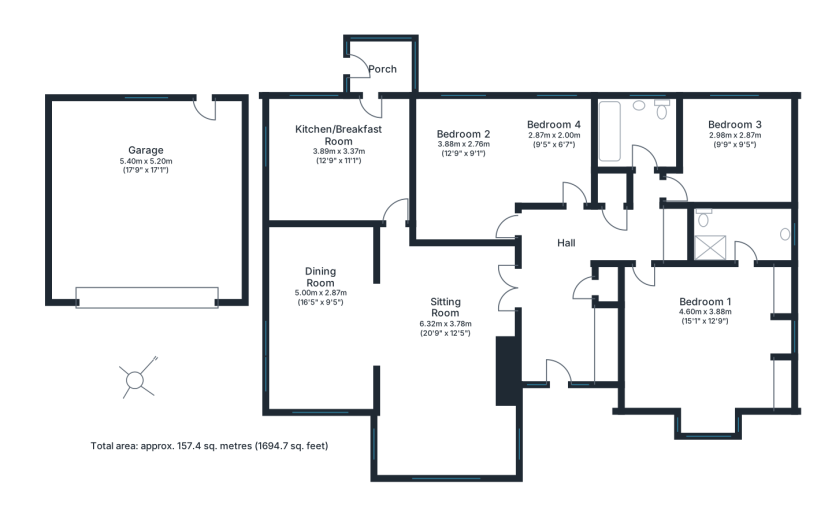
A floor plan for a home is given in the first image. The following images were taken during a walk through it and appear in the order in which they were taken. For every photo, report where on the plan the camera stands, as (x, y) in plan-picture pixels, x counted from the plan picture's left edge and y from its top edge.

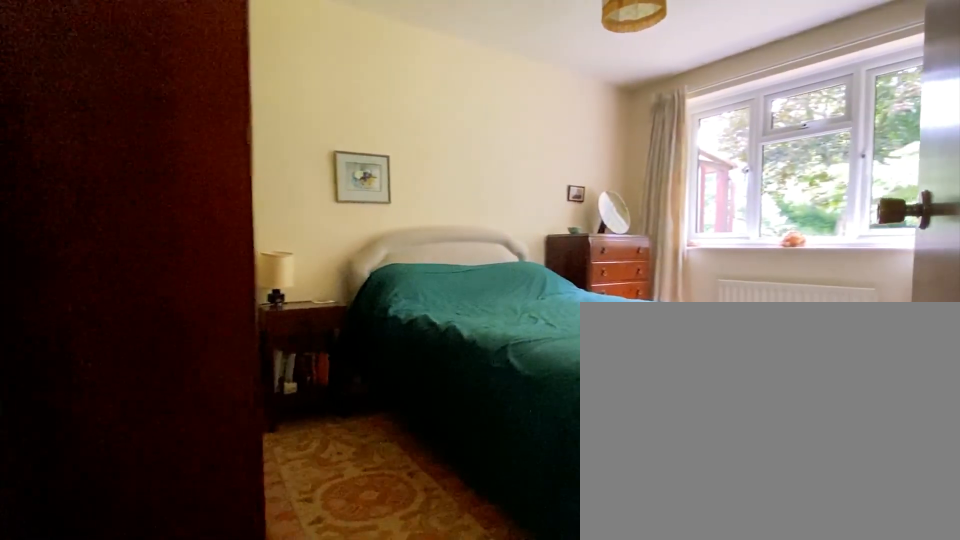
(510, 222)
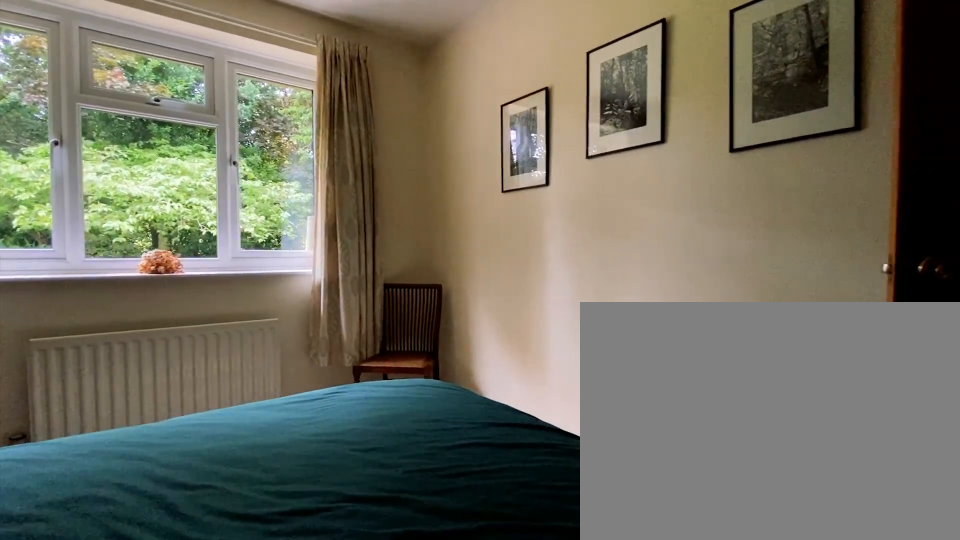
(470, 198)
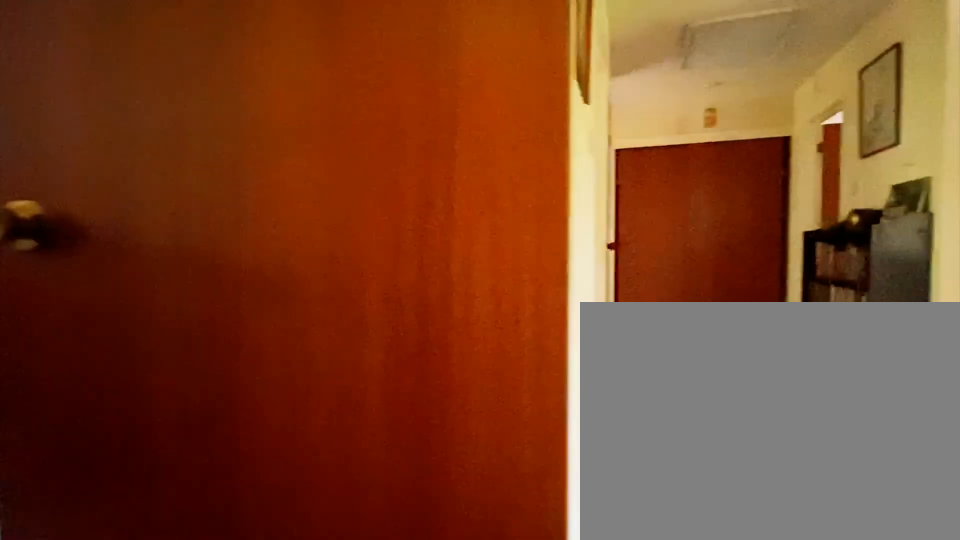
(498, 216)
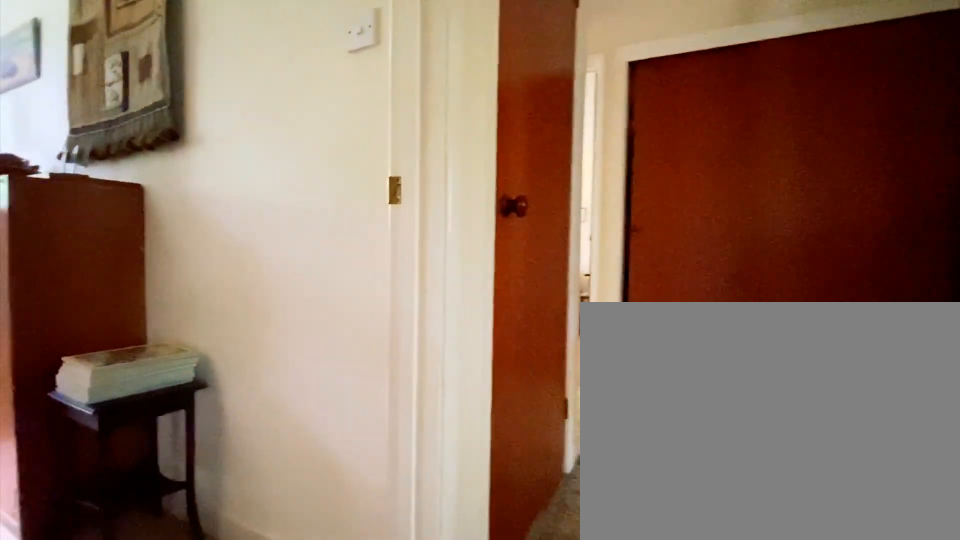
(556, 226)
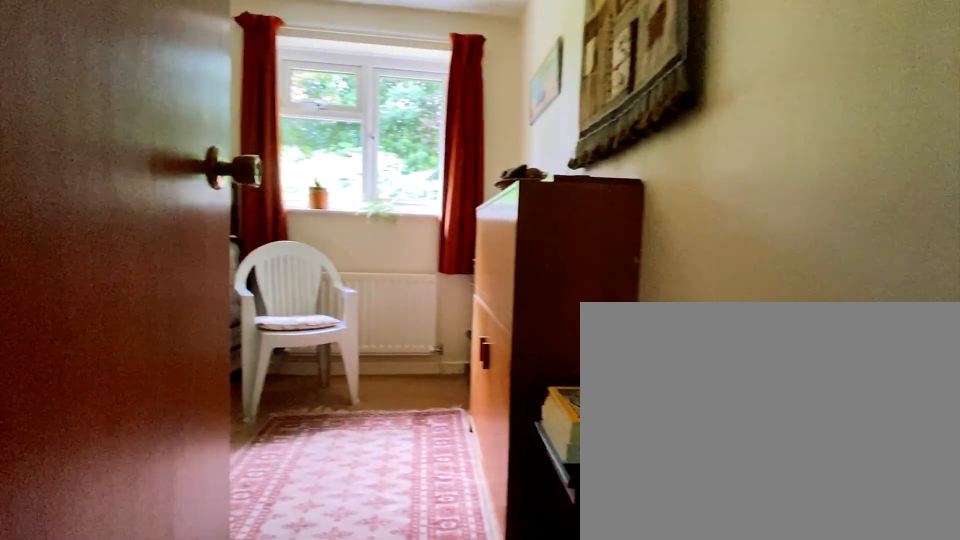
(568, 210)
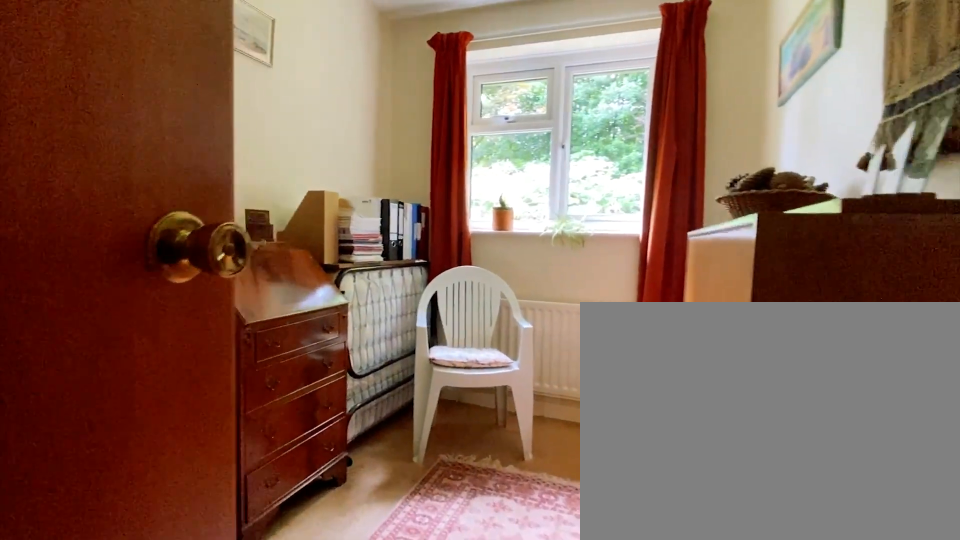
(559, 182)
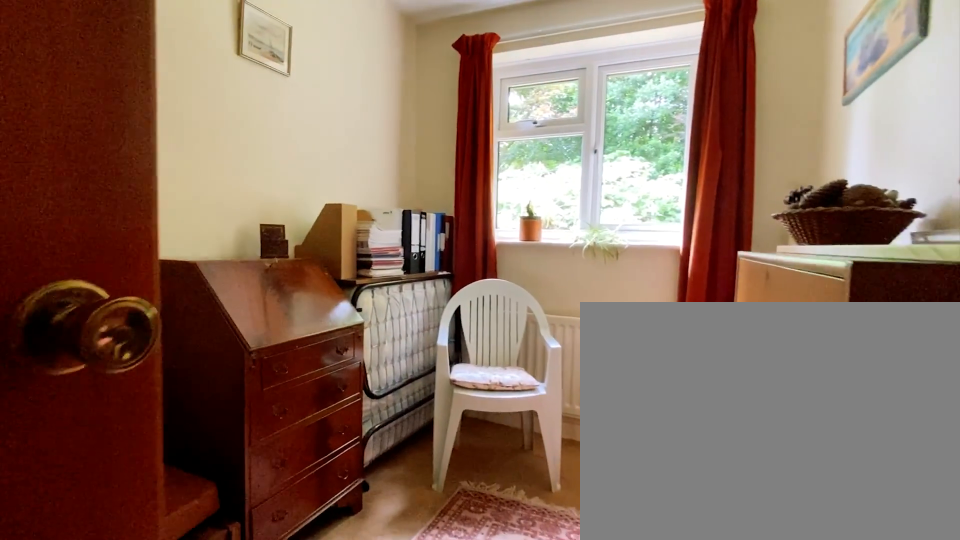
(556, 173)
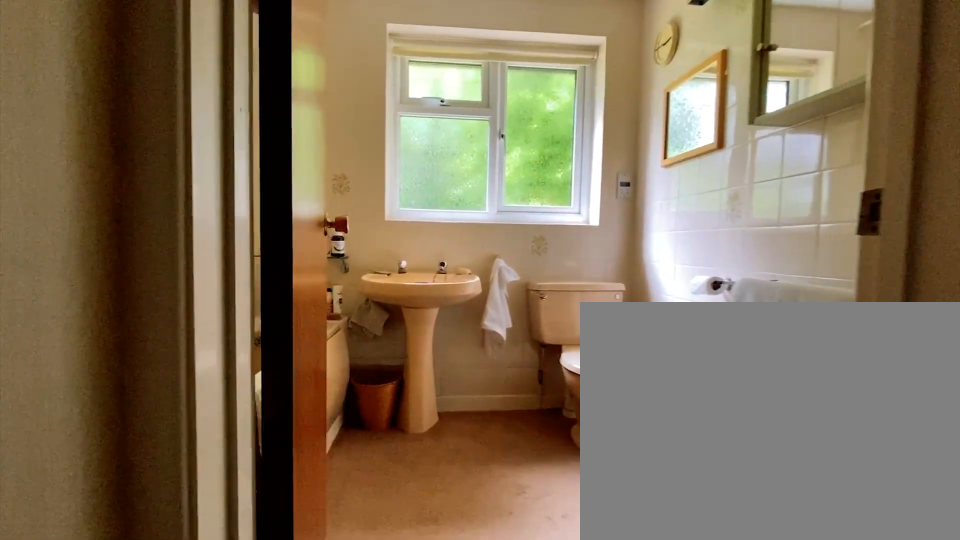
(646, 188)
